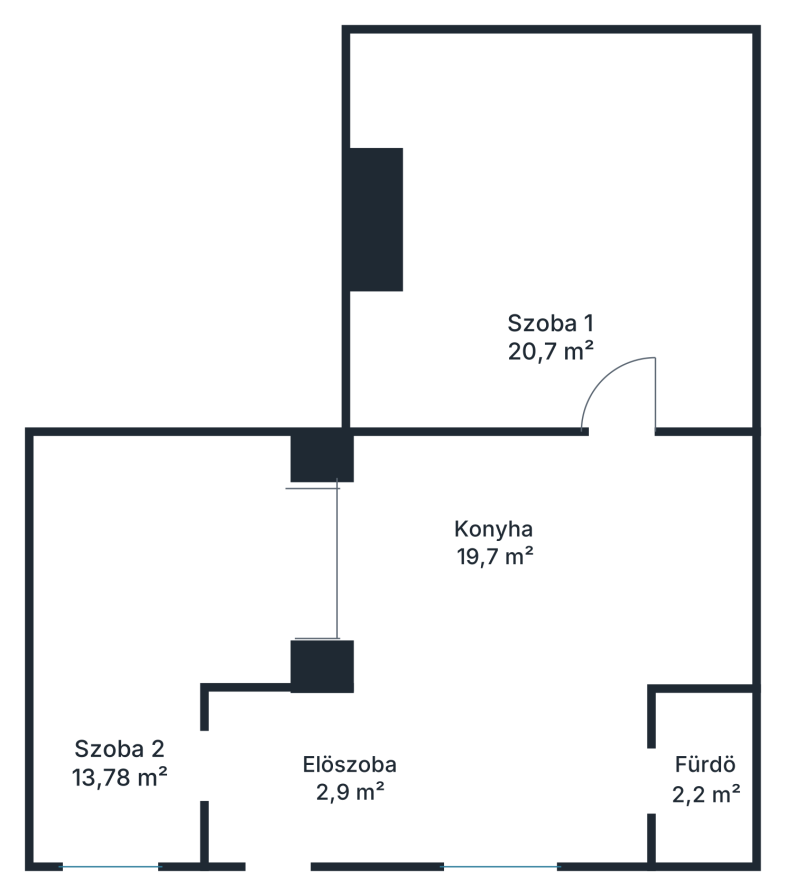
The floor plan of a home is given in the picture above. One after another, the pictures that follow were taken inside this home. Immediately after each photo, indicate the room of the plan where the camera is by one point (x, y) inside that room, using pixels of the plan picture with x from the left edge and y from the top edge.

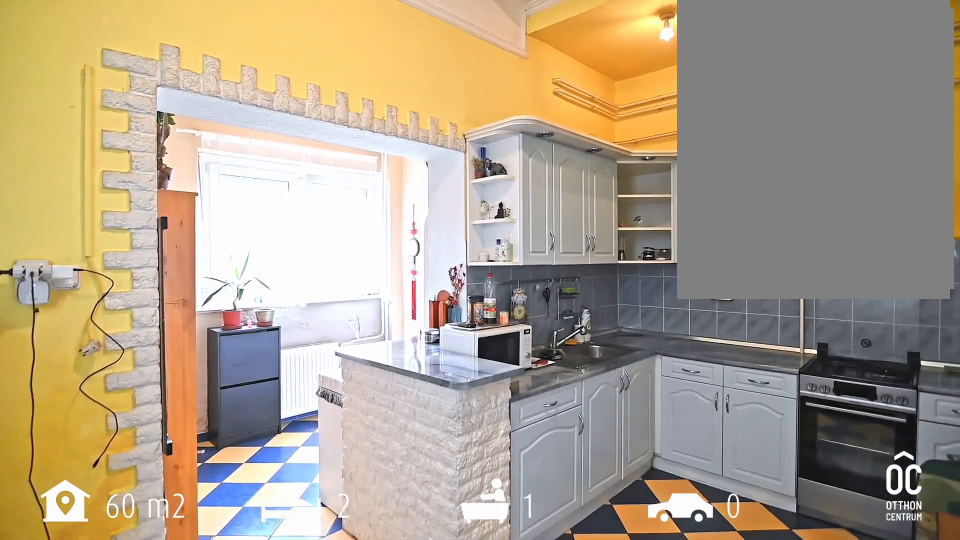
(534, 558)
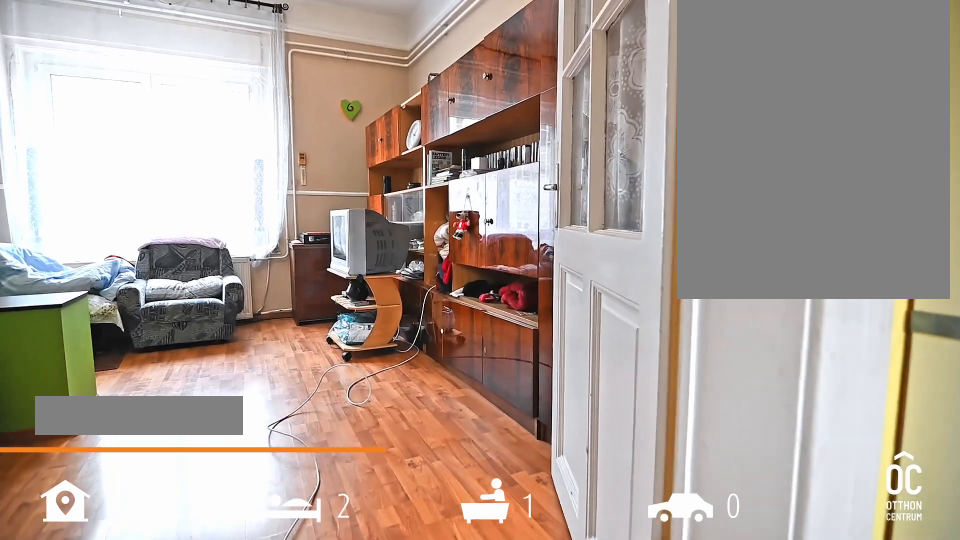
(561, 238)
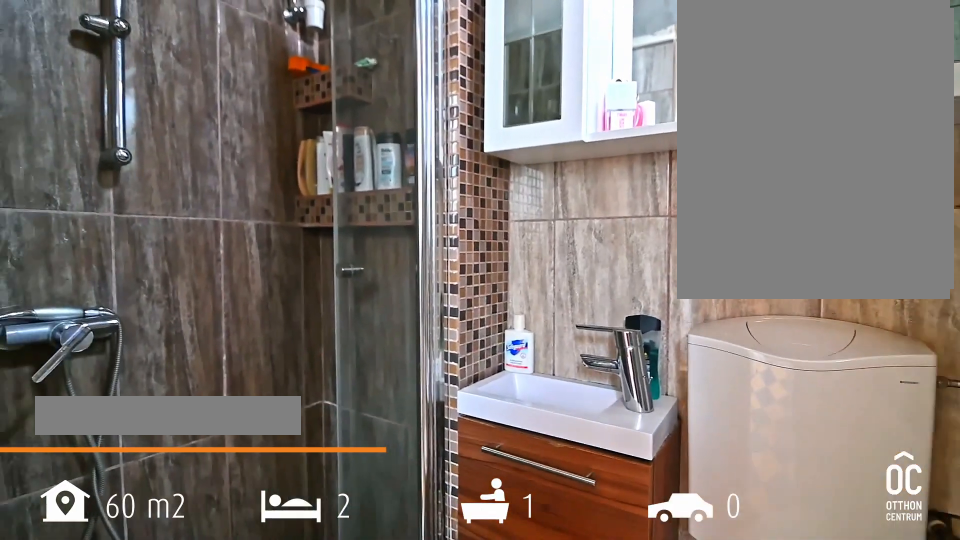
(703, 777)
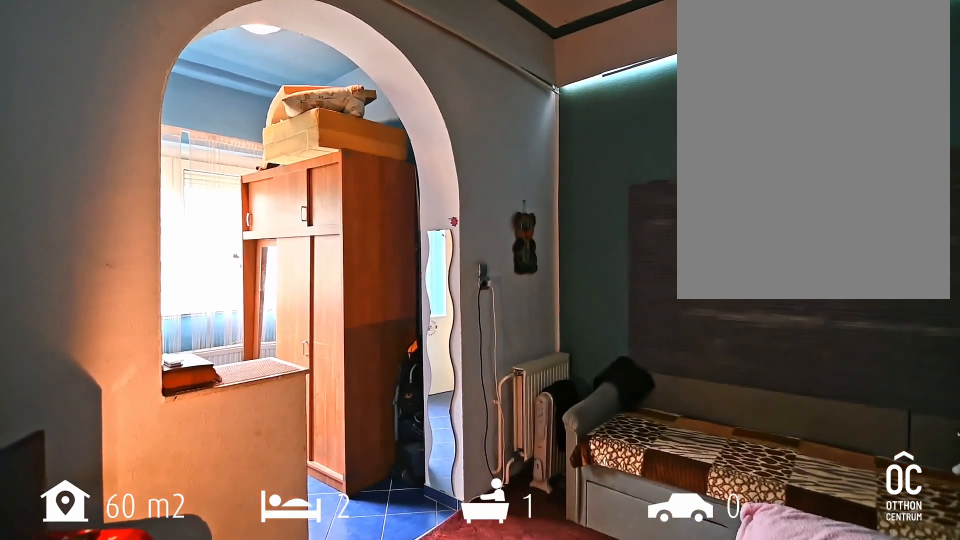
(130, 680)
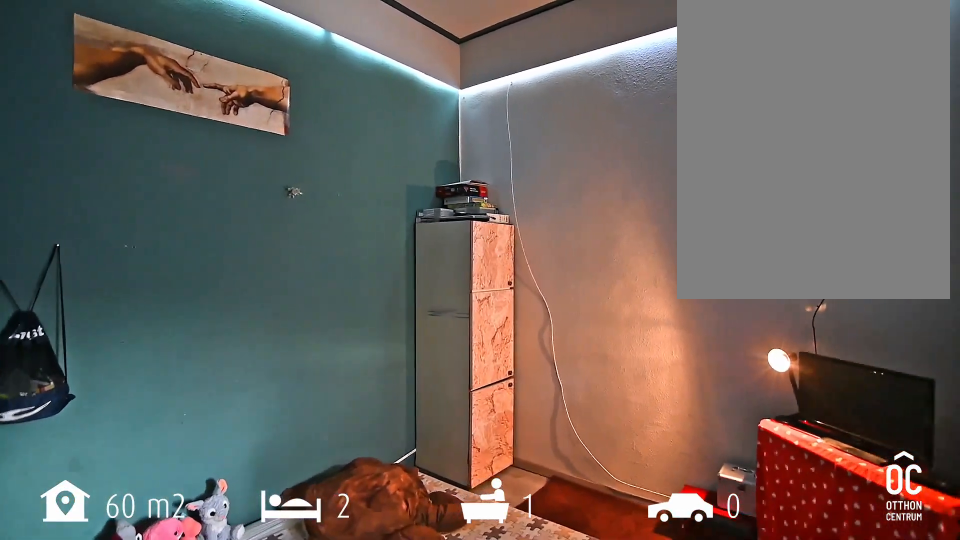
(130, 680)
